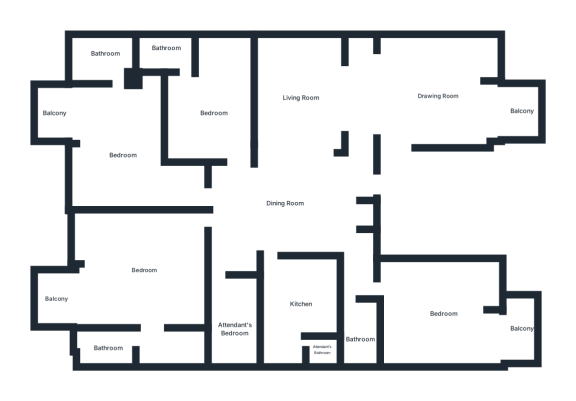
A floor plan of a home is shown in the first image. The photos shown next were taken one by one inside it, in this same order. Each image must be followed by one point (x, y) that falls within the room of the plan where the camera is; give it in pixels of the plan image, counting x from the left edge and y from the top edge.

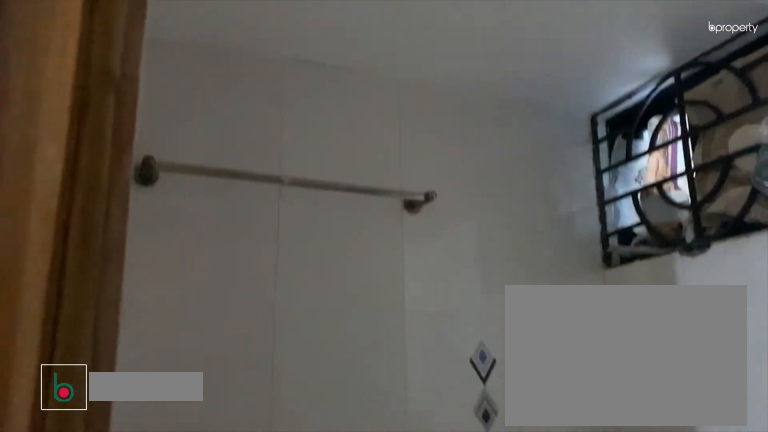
(167, 49)
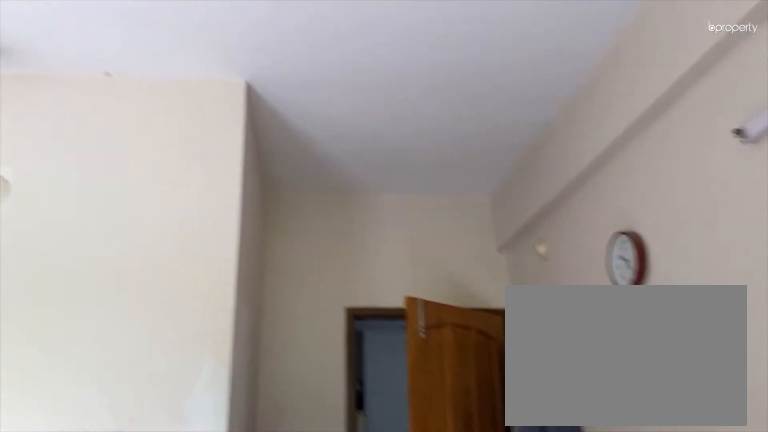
(123, 155)
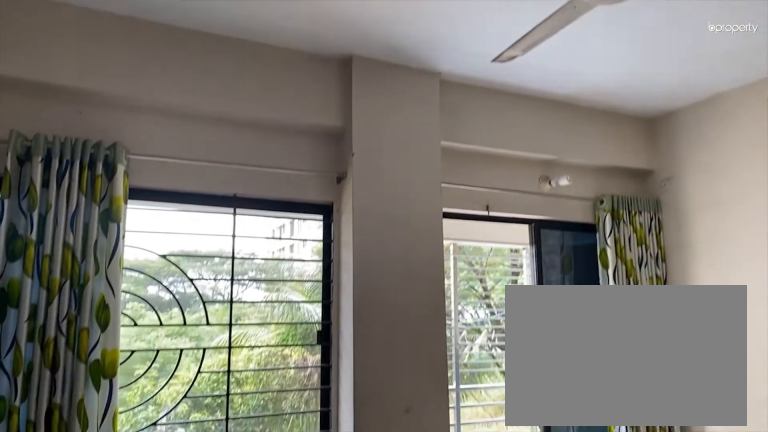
(123, 155)
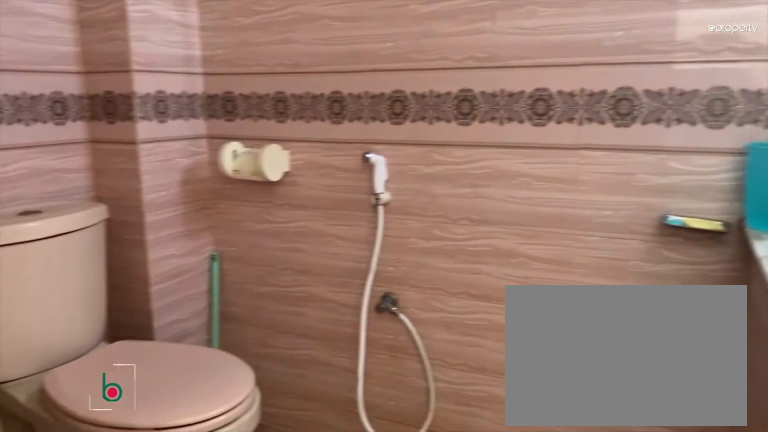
(103, 53)
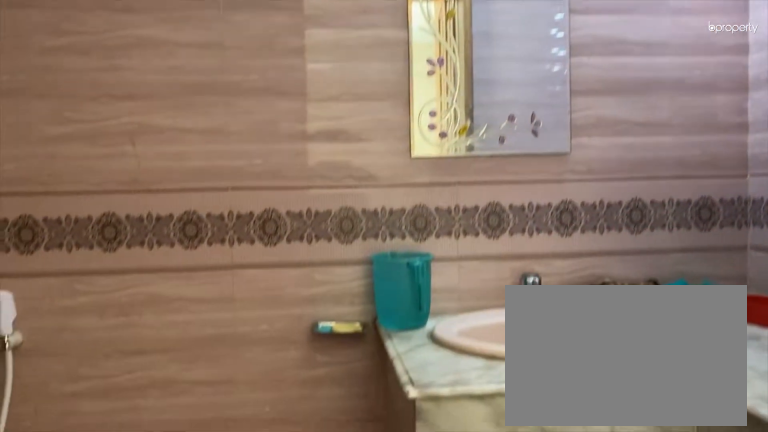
(103, 53)
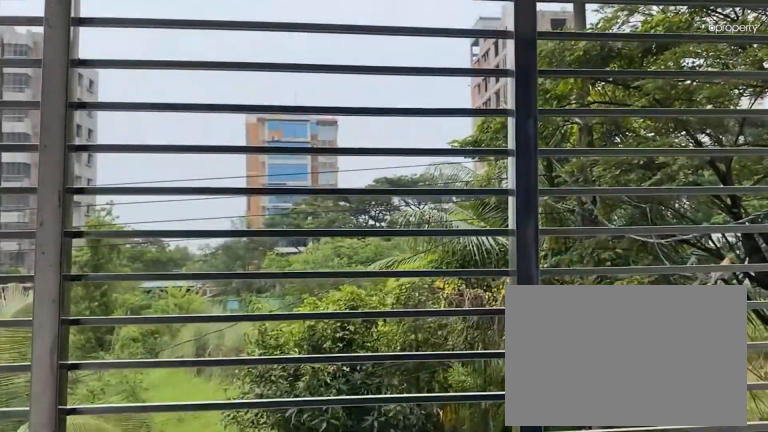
(57, 115)
